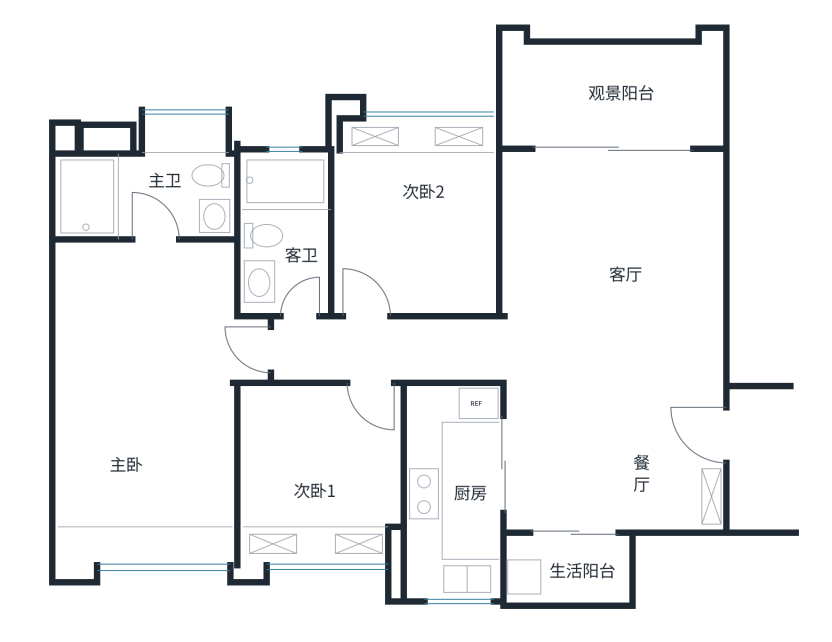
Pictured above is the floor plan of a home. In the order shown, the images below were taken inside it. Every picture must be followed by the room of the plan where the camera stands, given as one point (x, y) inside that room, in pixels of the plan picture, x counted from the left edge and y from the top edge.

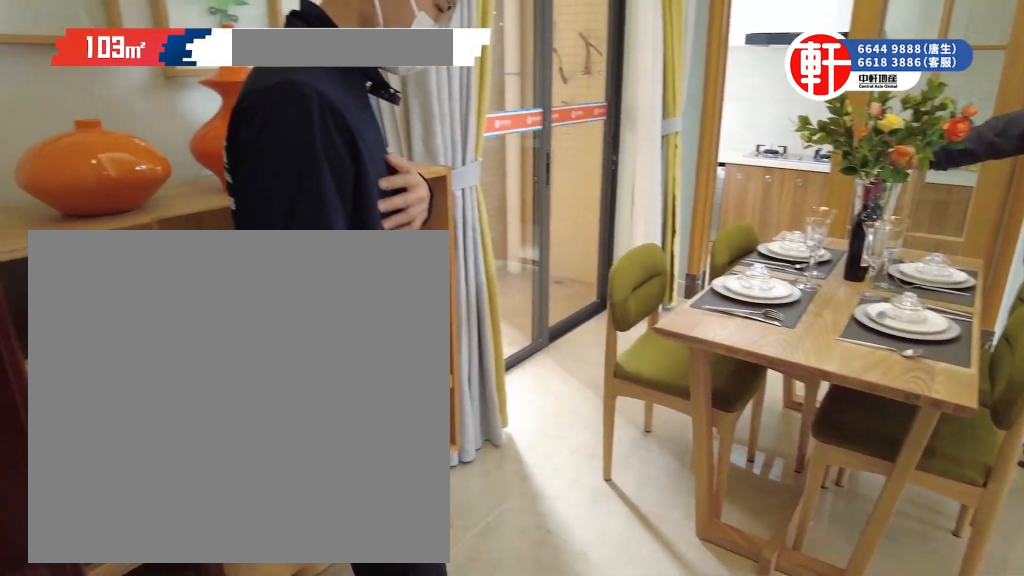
(617, 464)
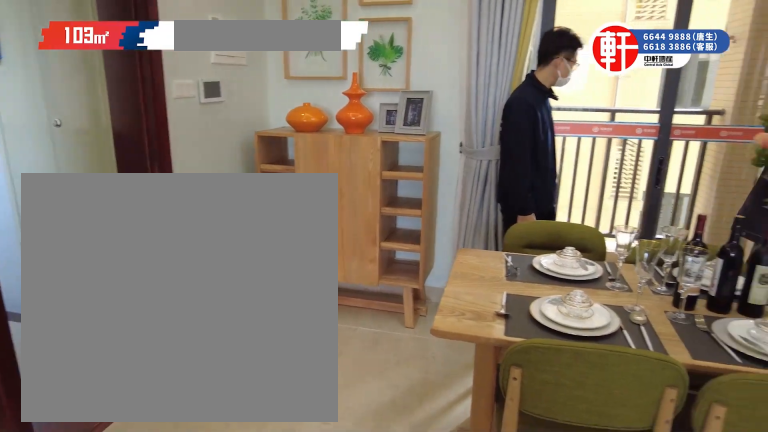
(617, 464)
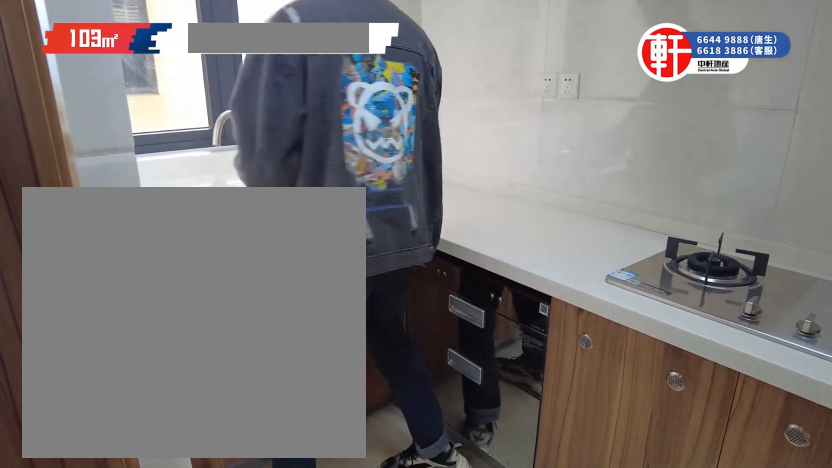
(454, 500)
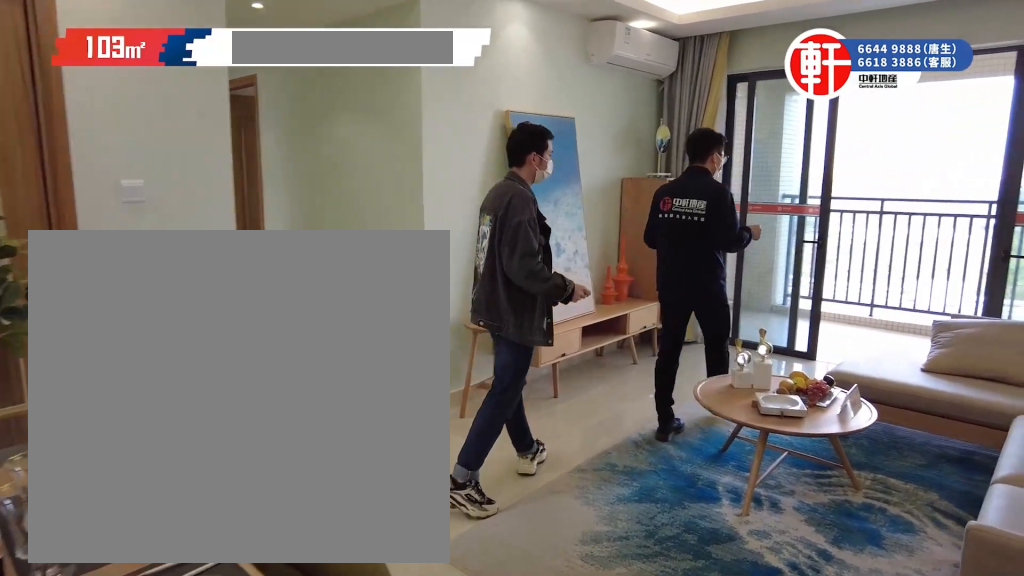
(617, 268)
